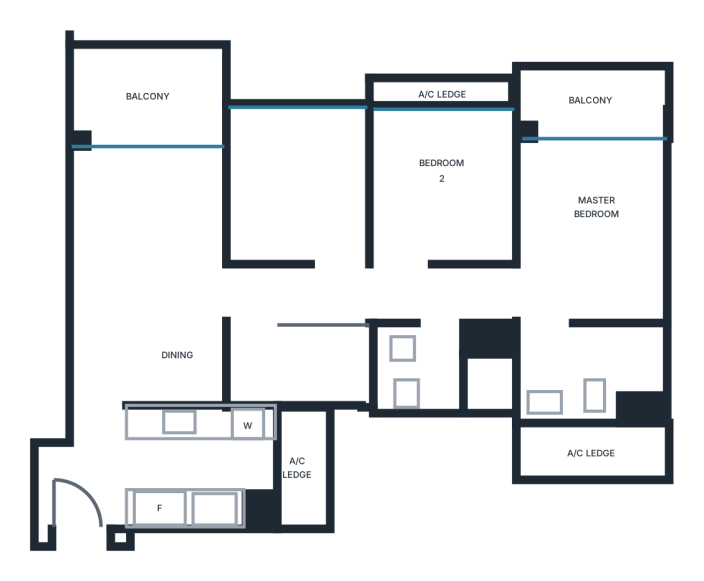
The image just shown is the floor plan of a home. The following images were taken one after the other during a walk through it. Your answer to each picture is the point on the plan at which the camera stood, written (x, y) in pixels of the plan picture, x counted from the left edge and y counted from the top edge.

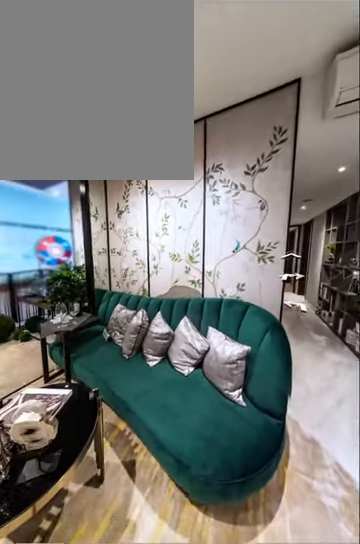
(169, 226)
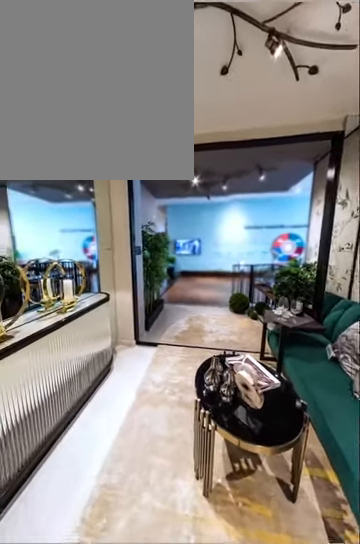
(160, 204)
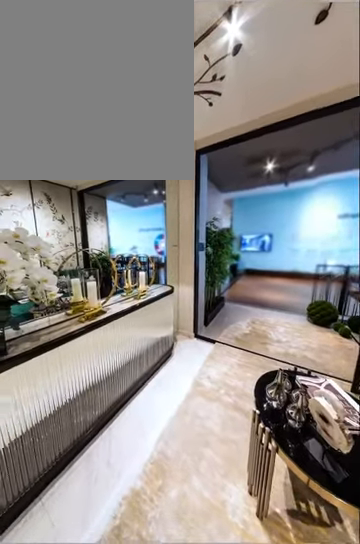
(151, 198)
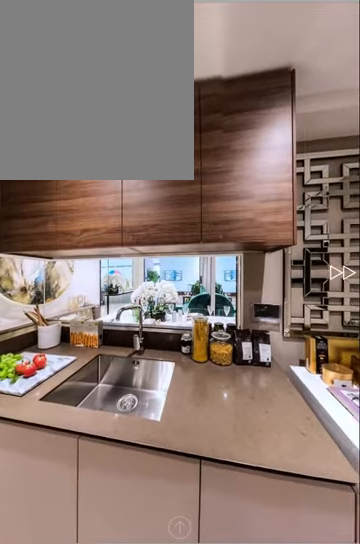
(174, 451)
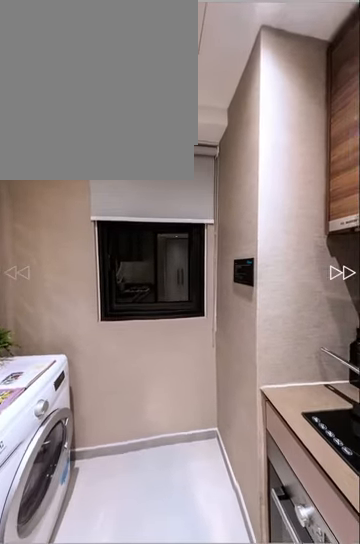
(212, 457)
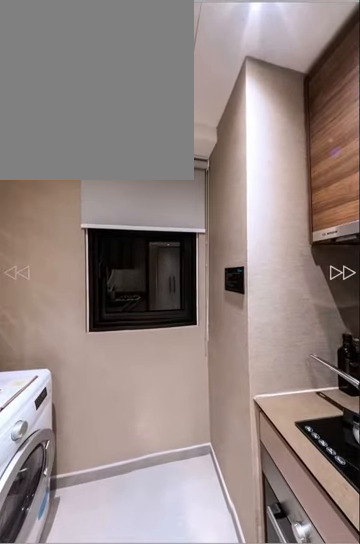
(210, 457)
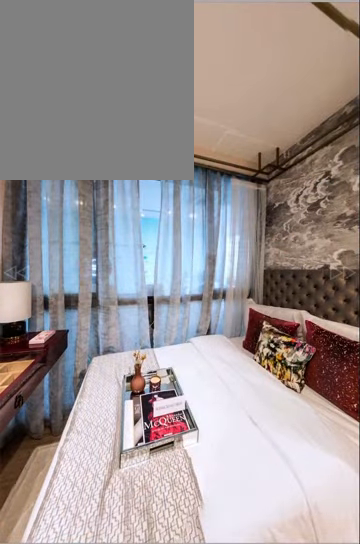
(411, 199)
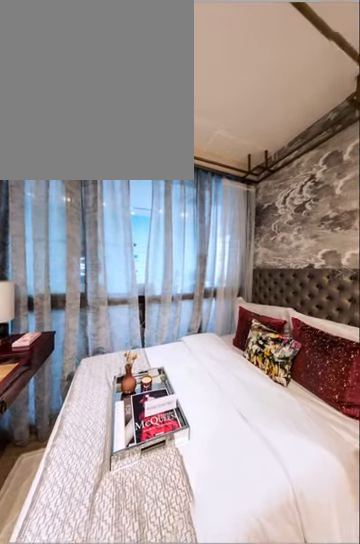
(411, 199)
